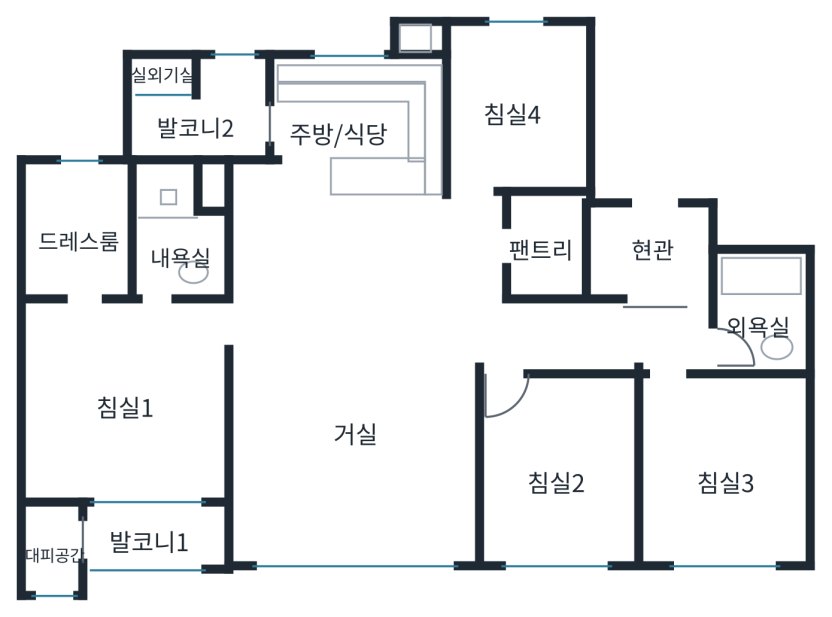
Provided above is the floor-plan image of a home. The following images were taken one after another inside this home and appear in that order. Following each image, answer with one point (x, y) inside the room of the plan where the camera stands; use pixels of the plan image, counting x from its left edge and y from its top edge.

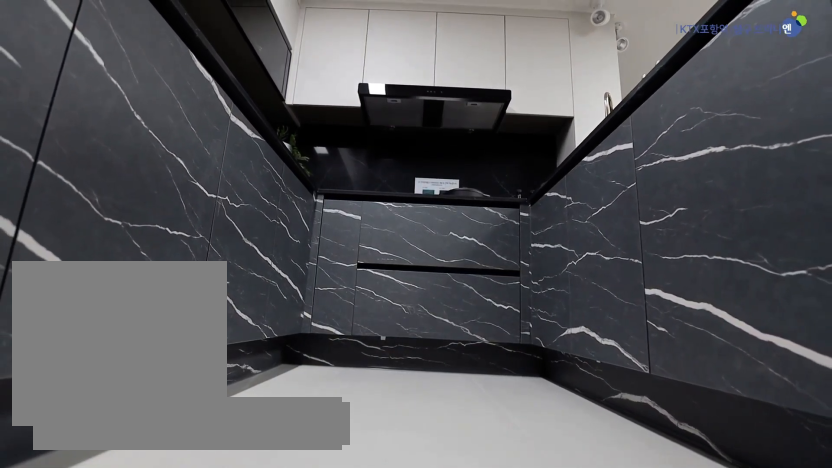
(336, 182)
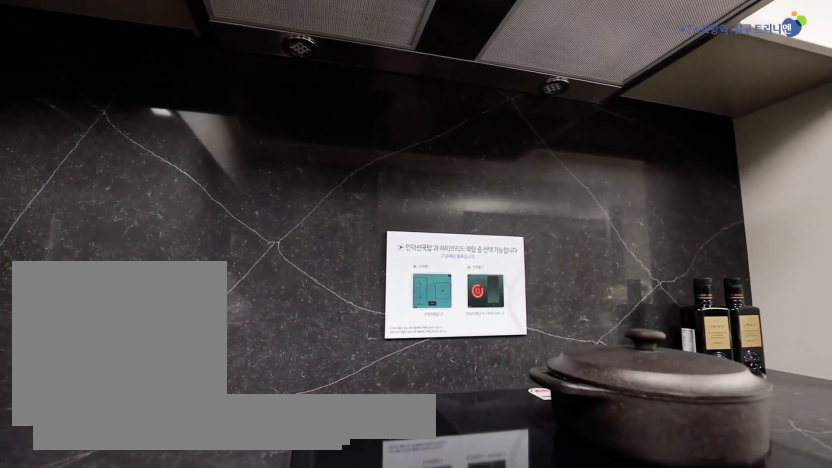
(336, 182)
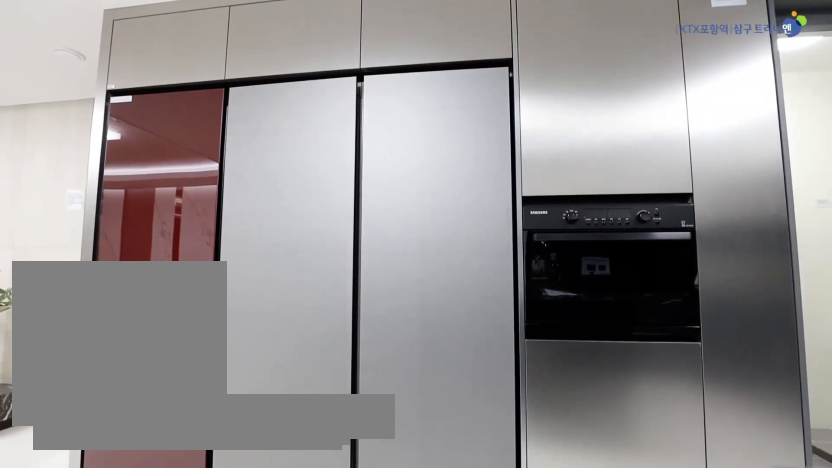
(336, 182)
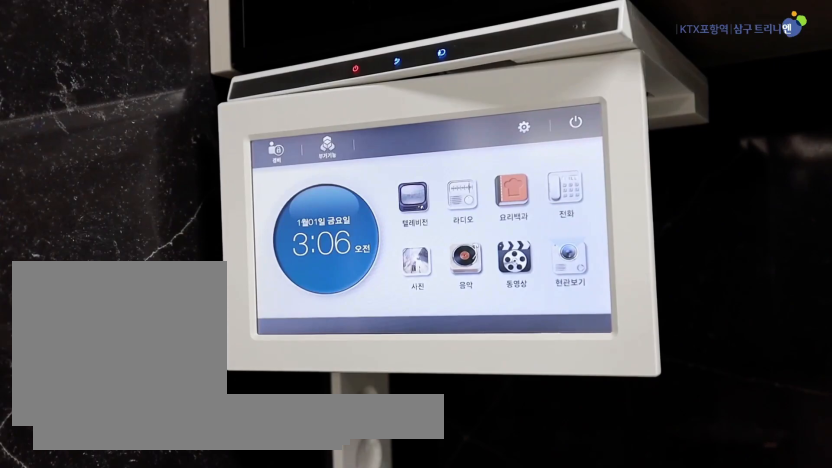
(336, 182)
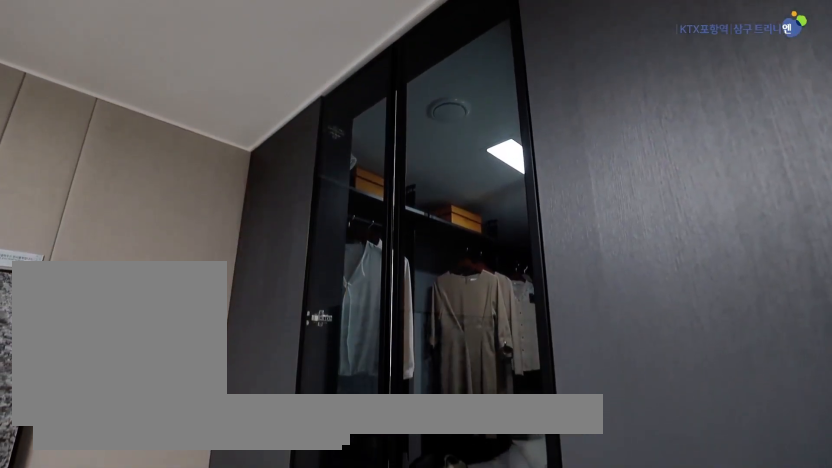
(116, 340)
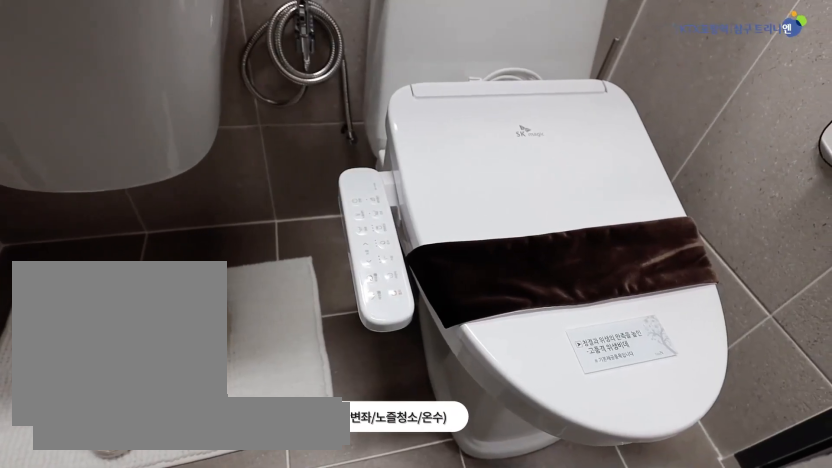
(177, 232)
